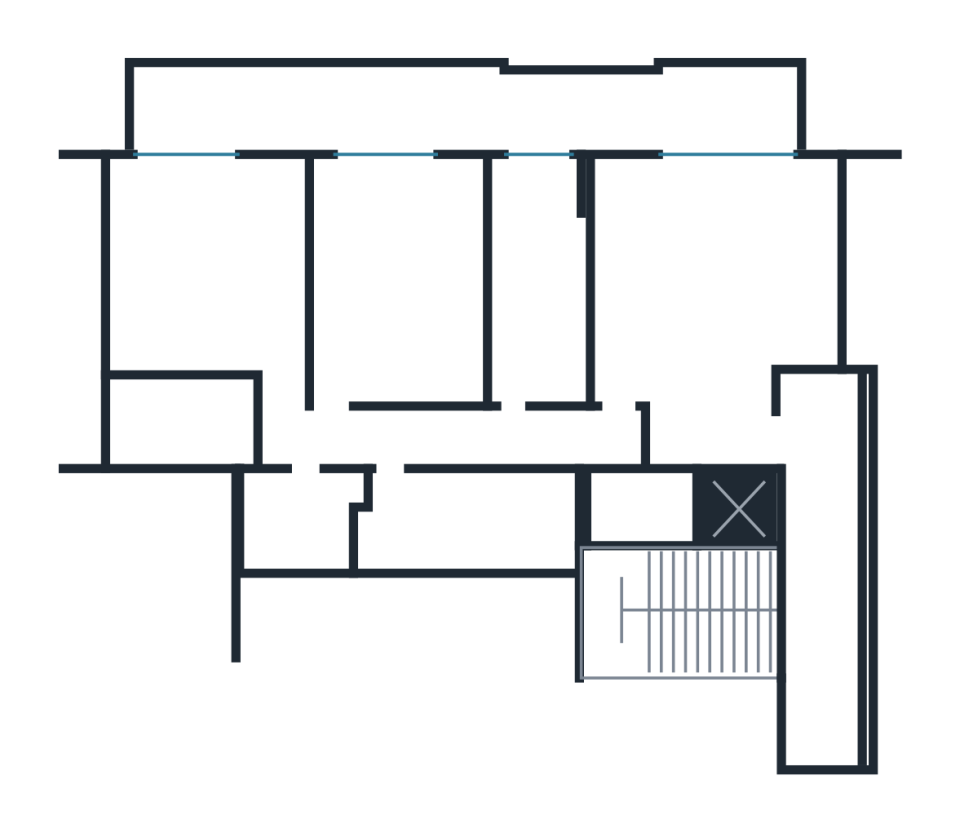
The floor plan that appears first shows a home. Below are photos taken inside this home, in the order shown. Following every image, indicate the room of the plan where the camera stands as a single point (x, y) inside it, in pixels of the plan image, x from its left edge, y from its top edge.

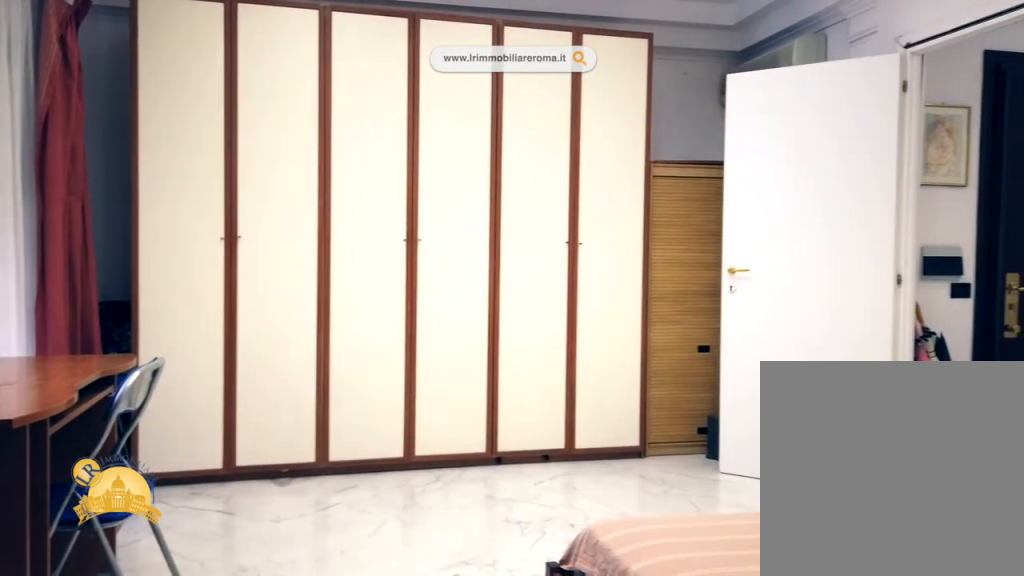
(715, 288)
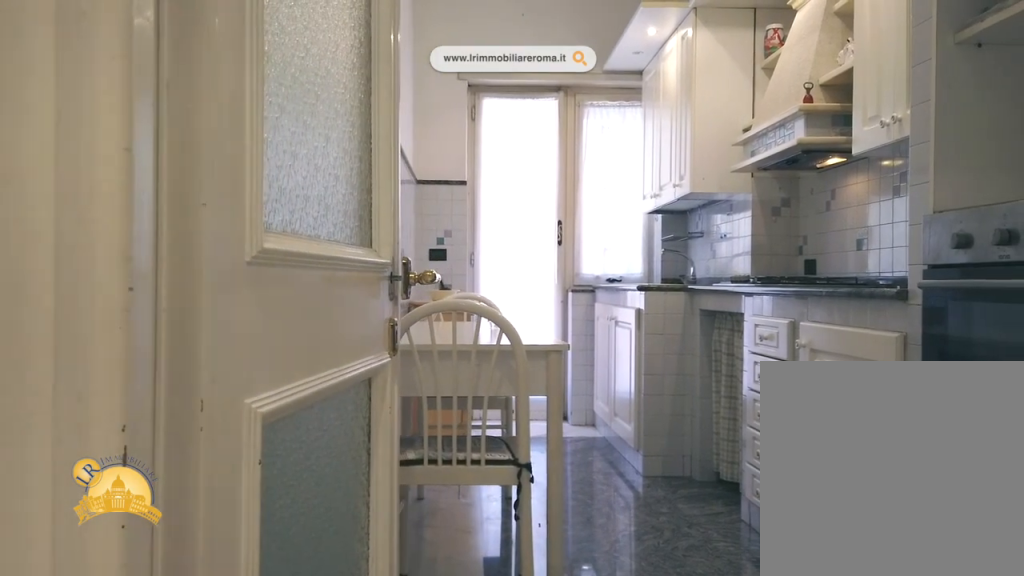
(539, 288)
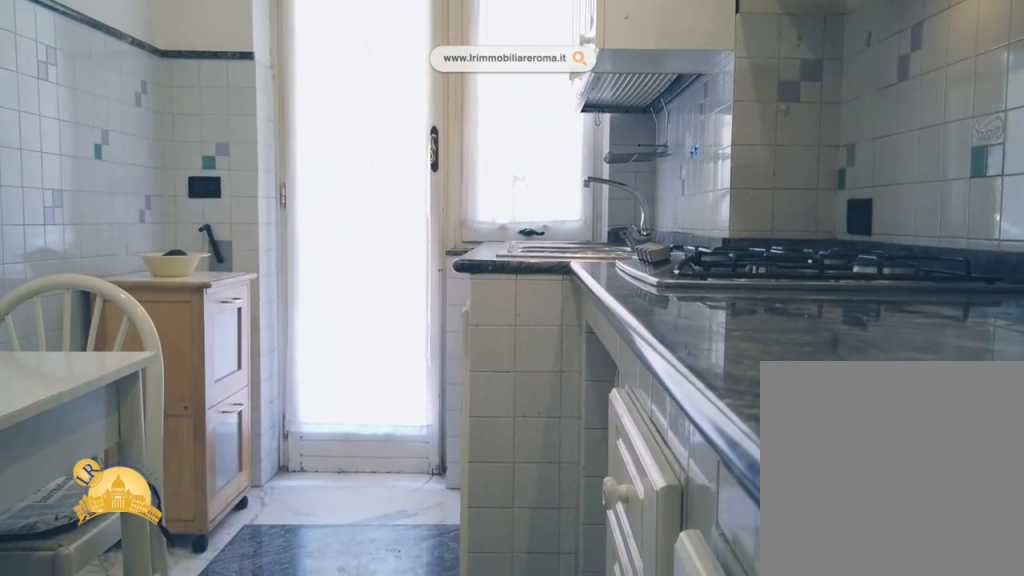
(539, 288)
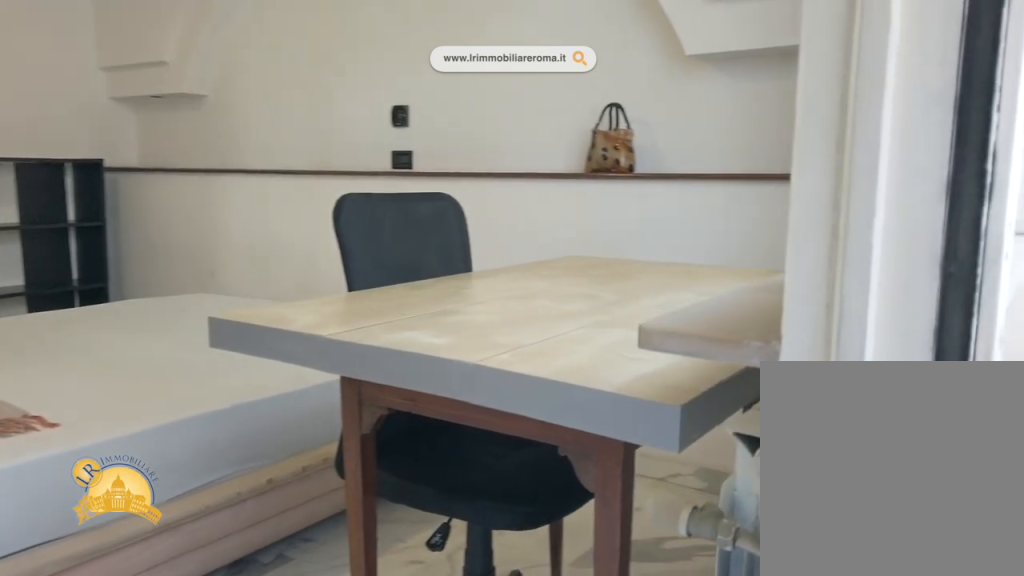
(207, 281)
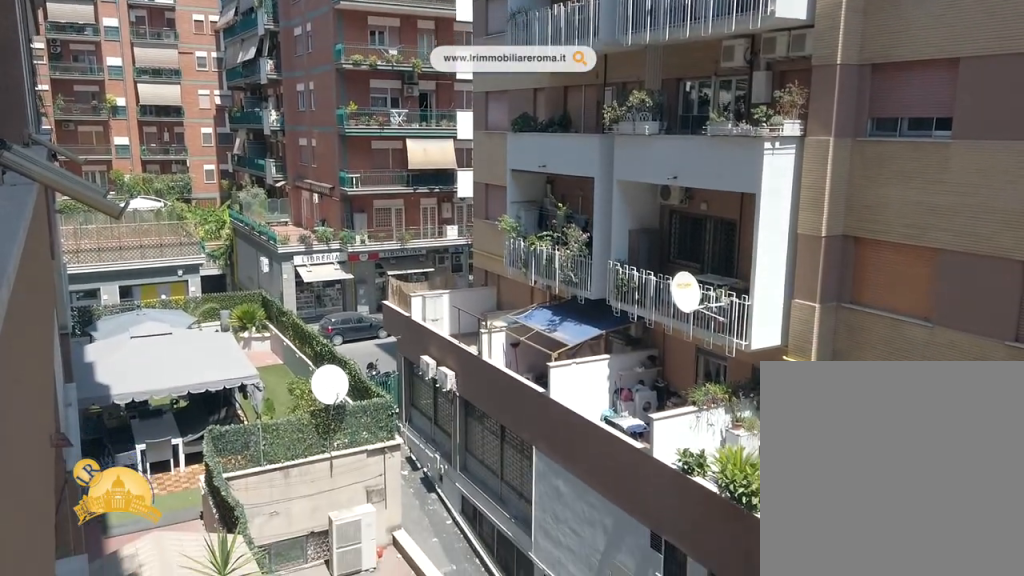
(465, 109)
